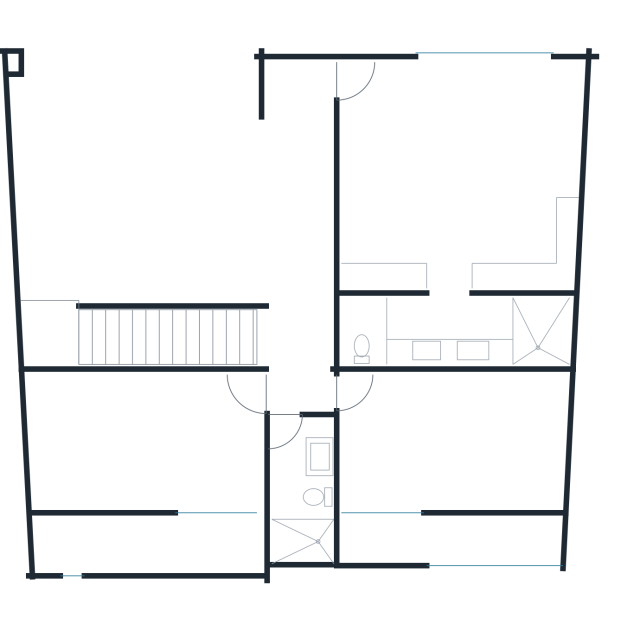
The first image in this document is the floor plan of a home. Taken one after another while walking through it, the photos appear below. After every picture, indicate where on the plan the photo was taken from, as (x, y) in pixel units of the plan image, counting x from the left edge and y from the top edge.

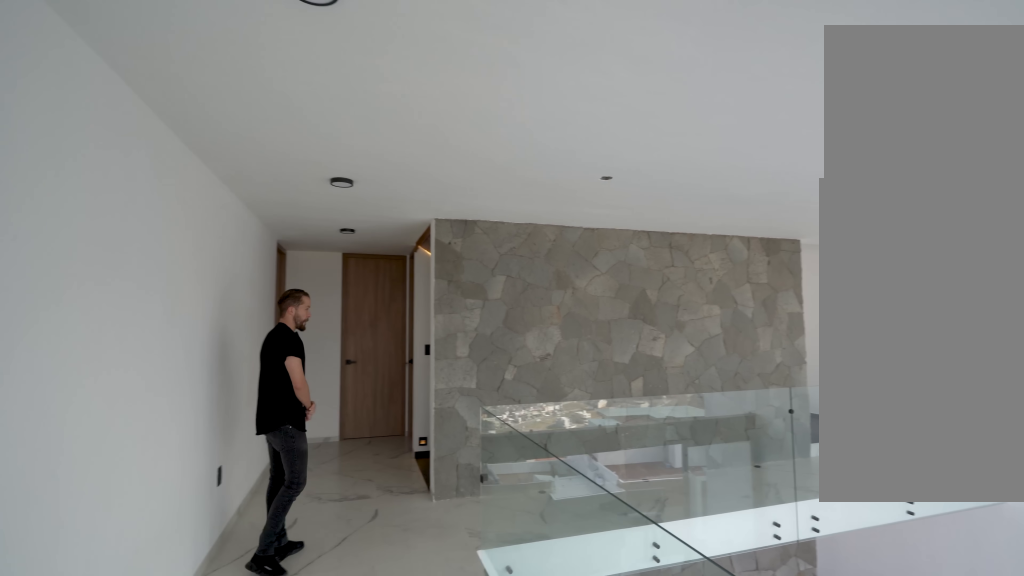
(273, 154)
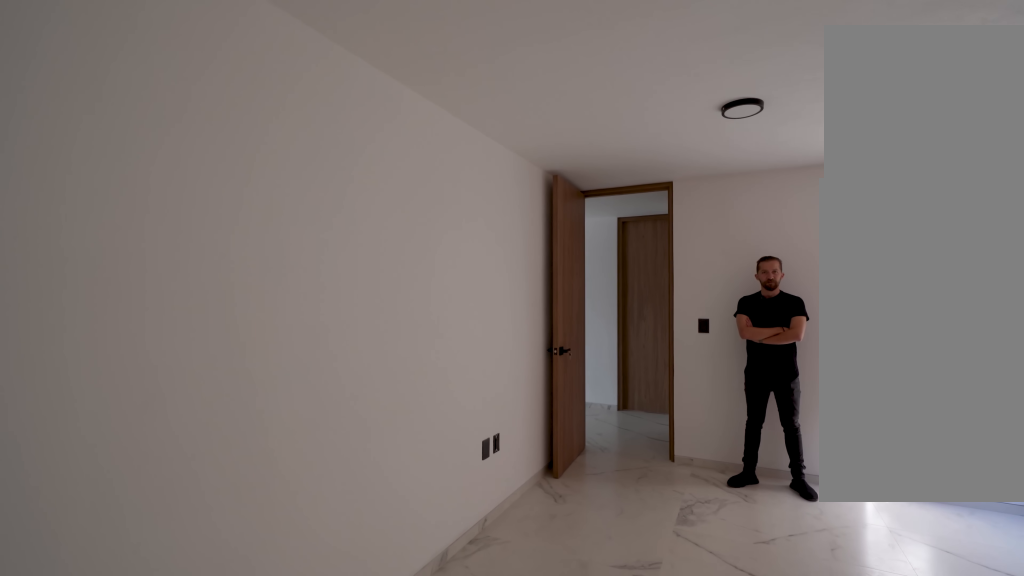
(82, 479)
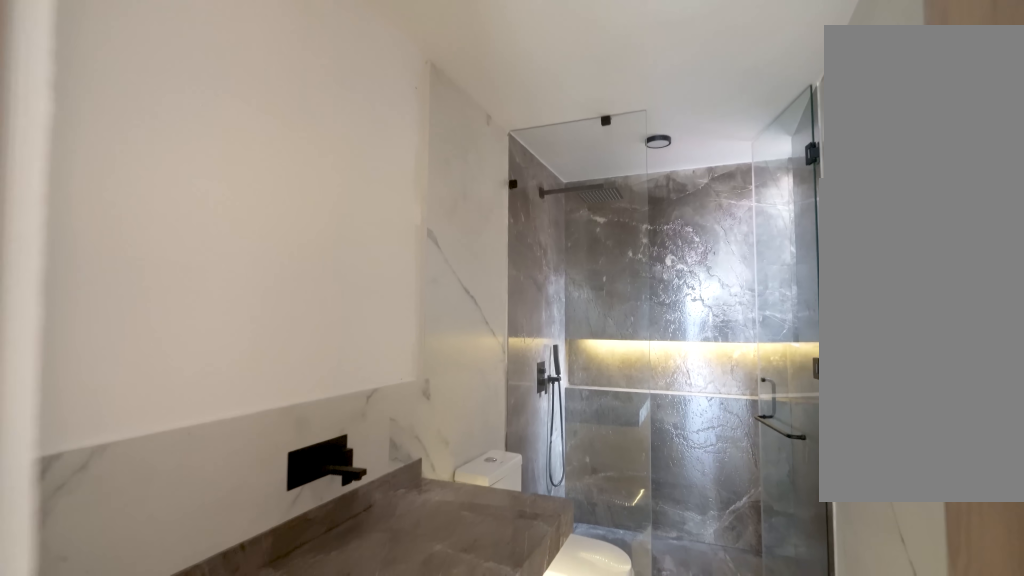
(285, 496)
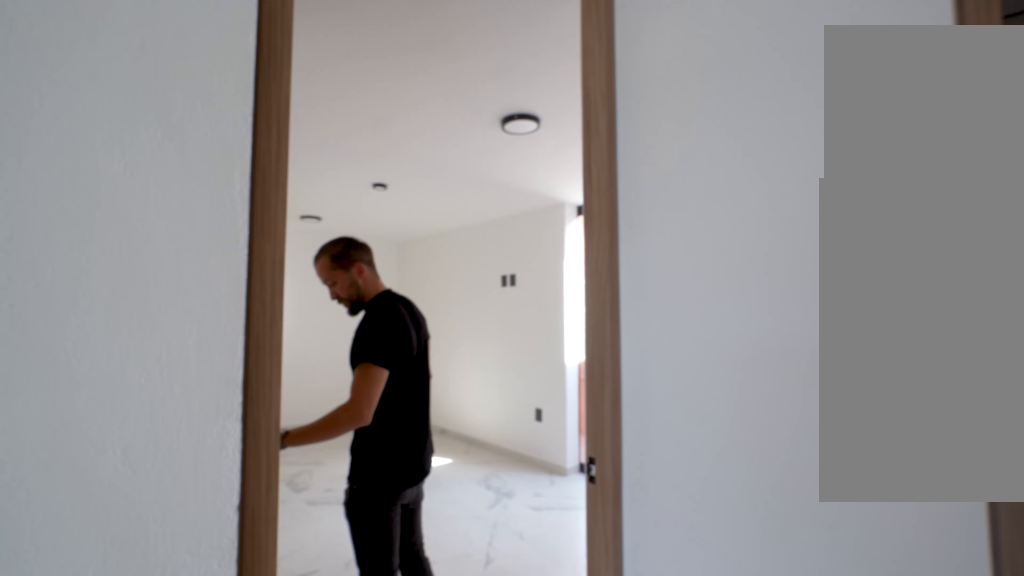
(285, 410)
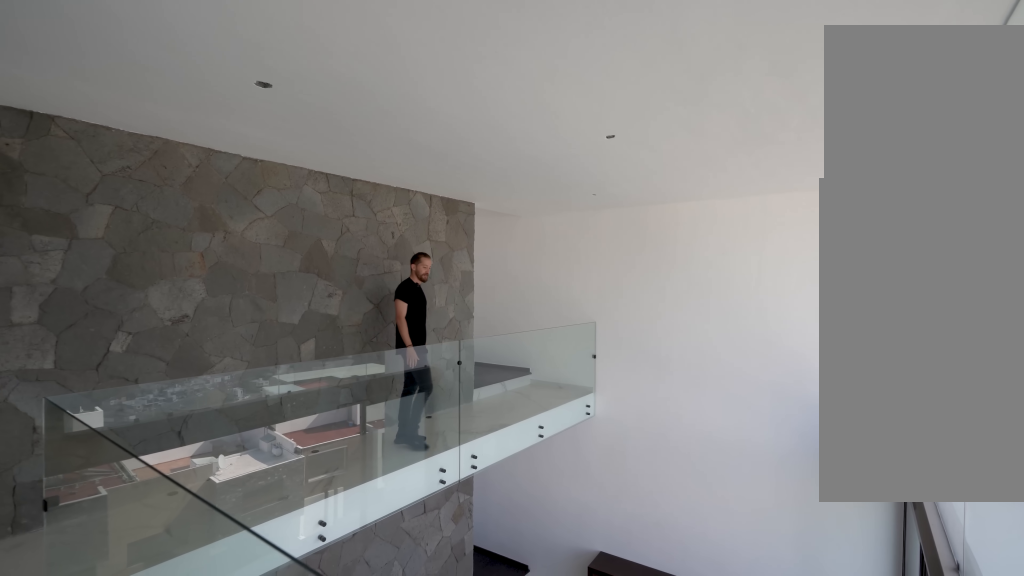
(283, 205)
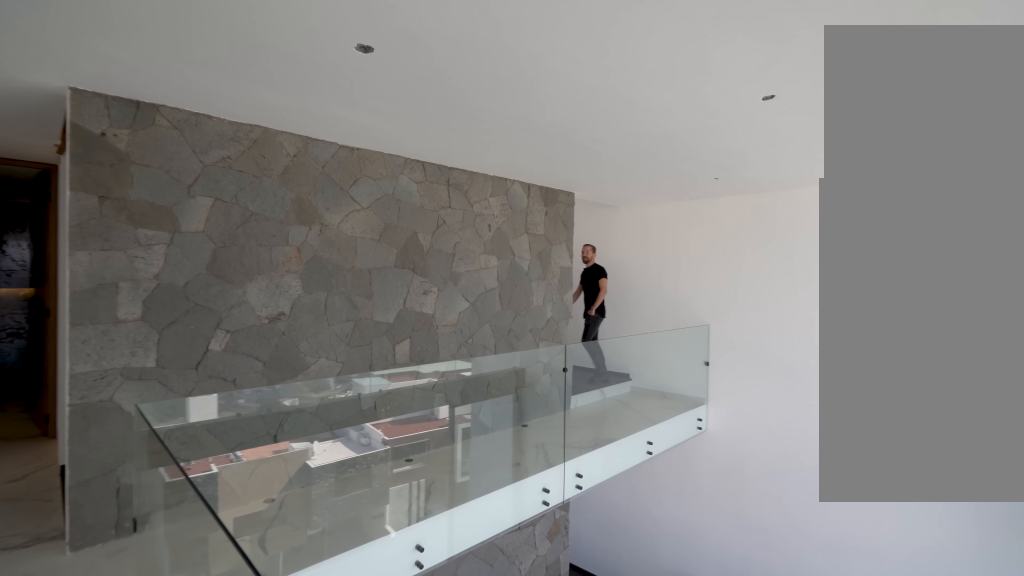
(288, 178)
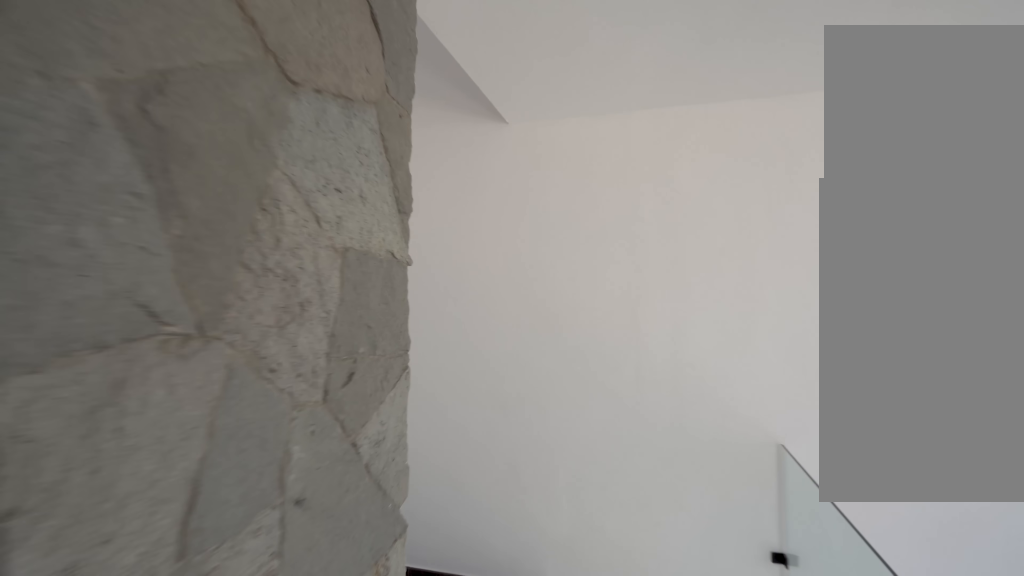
(143, 272)
